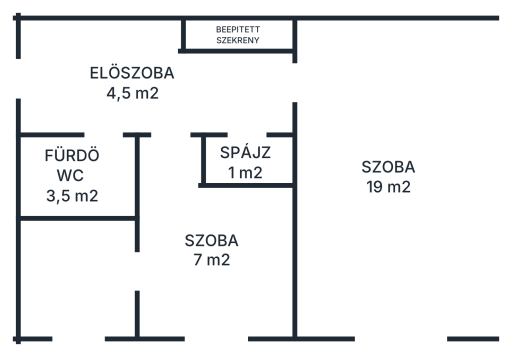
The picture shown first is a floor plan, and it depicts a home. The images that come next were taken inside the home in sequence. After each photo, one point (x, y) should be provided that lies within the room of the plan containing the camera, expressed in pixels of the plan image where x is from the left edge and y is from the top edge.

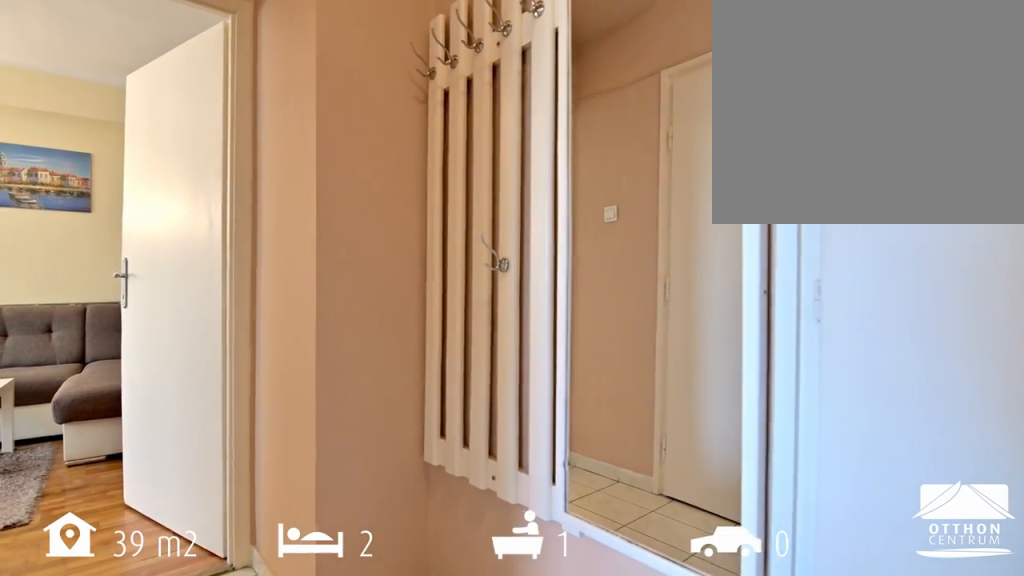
(139, 80)
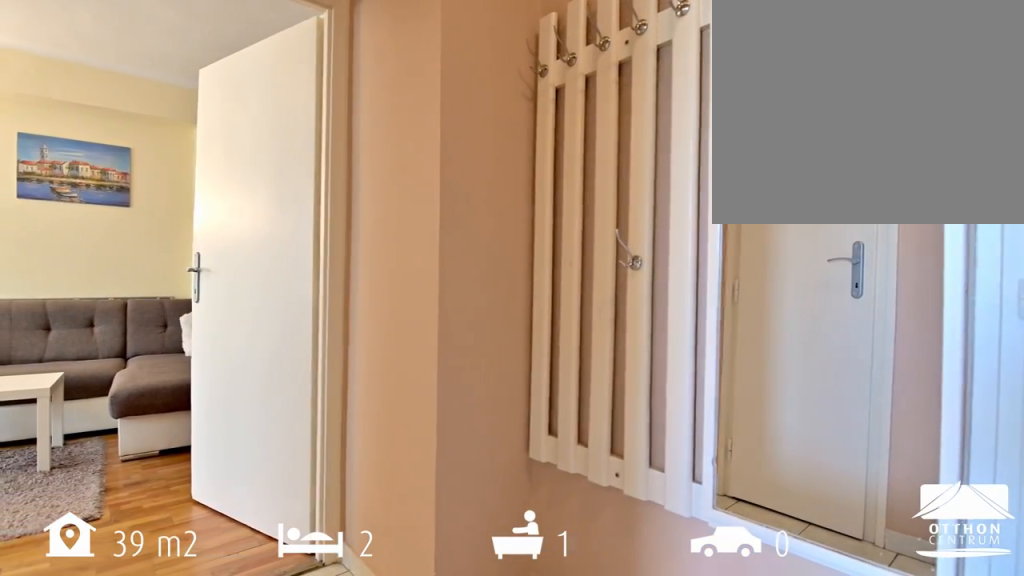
(139, 80)
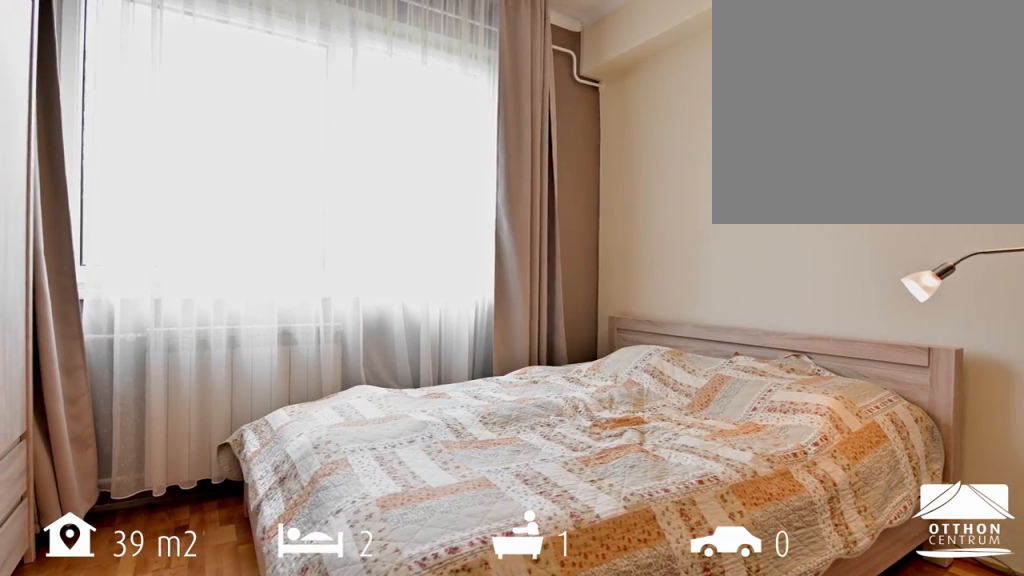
(398, 168)
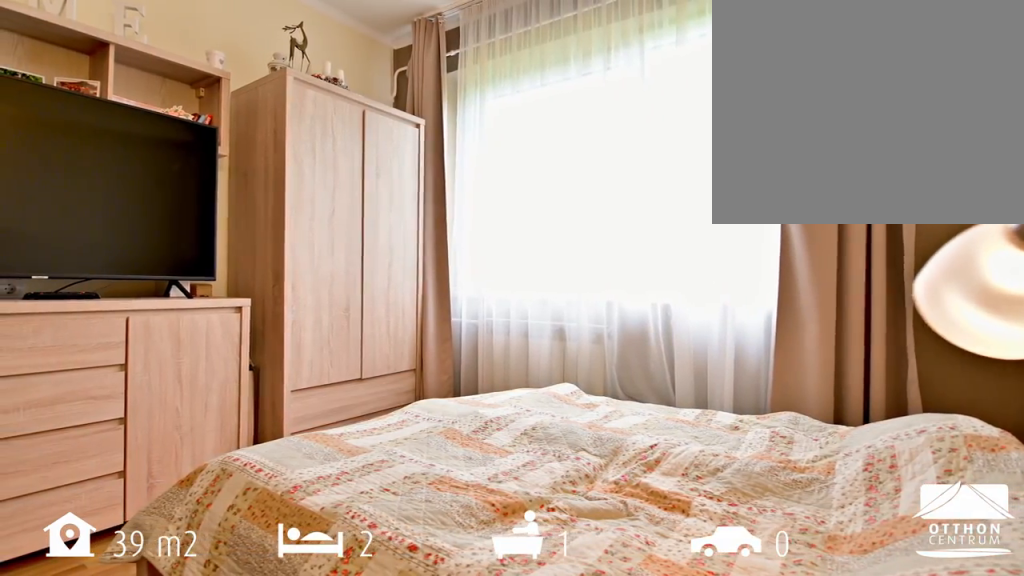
(398, 168)
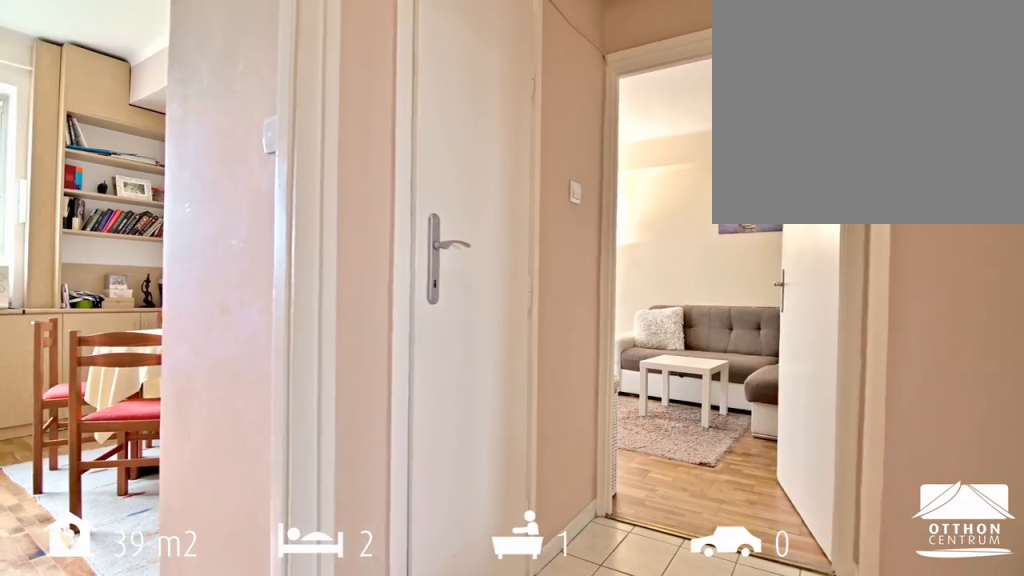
(139, 80)
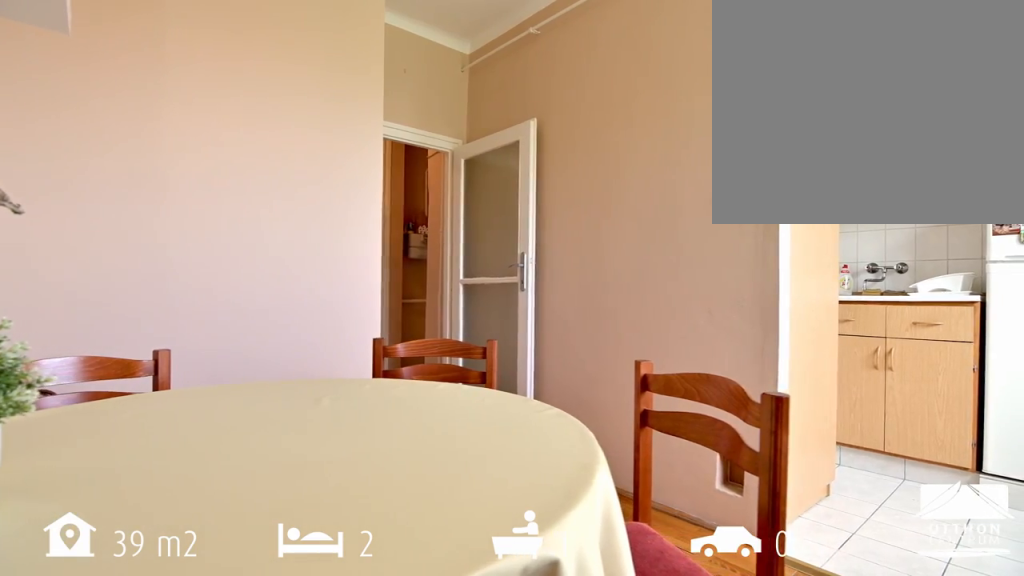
(210, 247)
